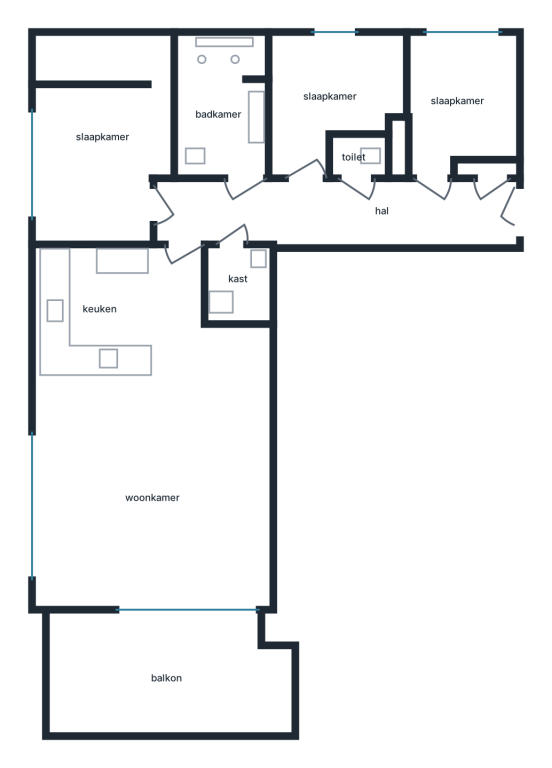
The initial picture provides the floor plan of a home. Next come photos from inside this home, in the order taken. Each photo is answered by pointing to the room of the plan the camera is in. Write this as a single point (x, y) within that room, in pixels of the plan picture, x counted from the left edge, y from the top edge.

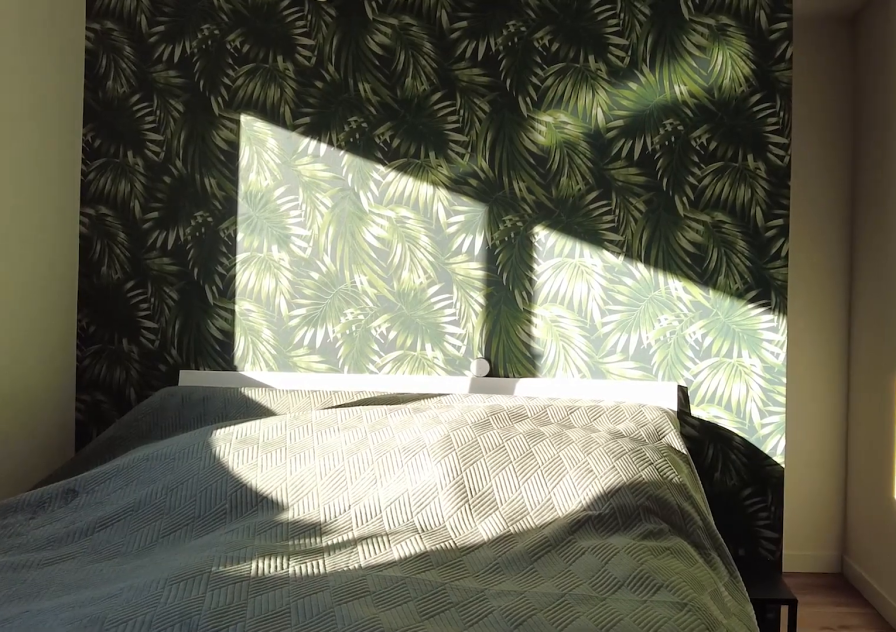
(102, 136)
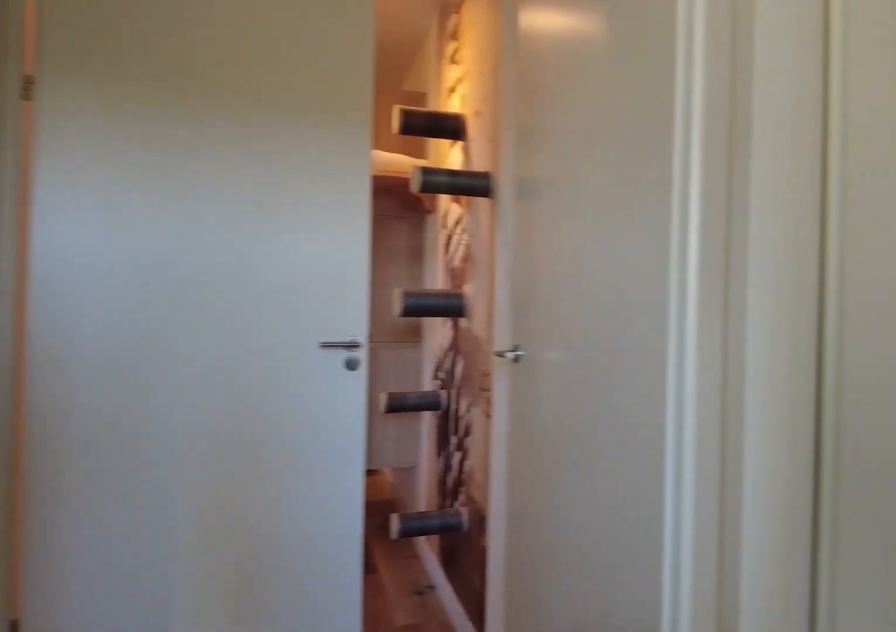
(335, 211)
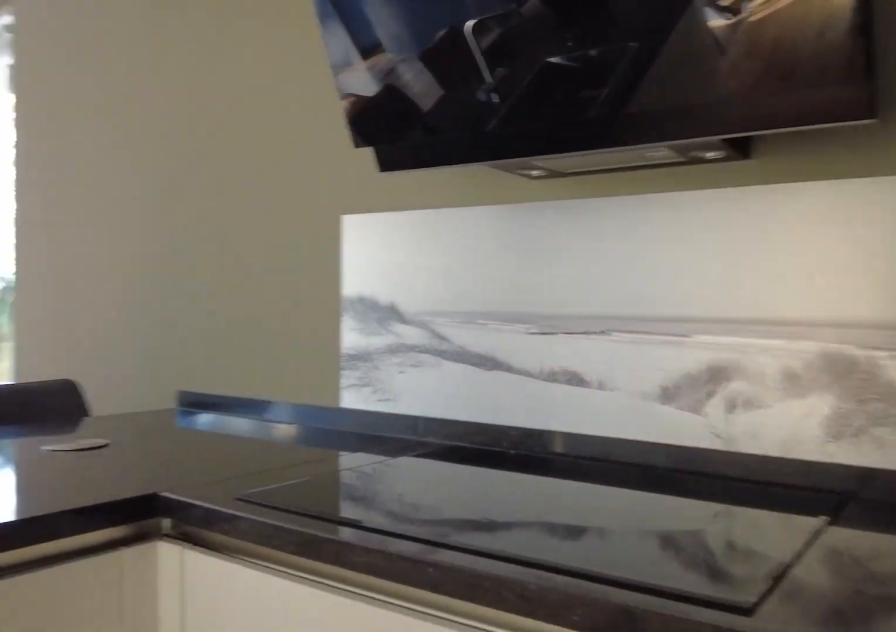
(148, 435)
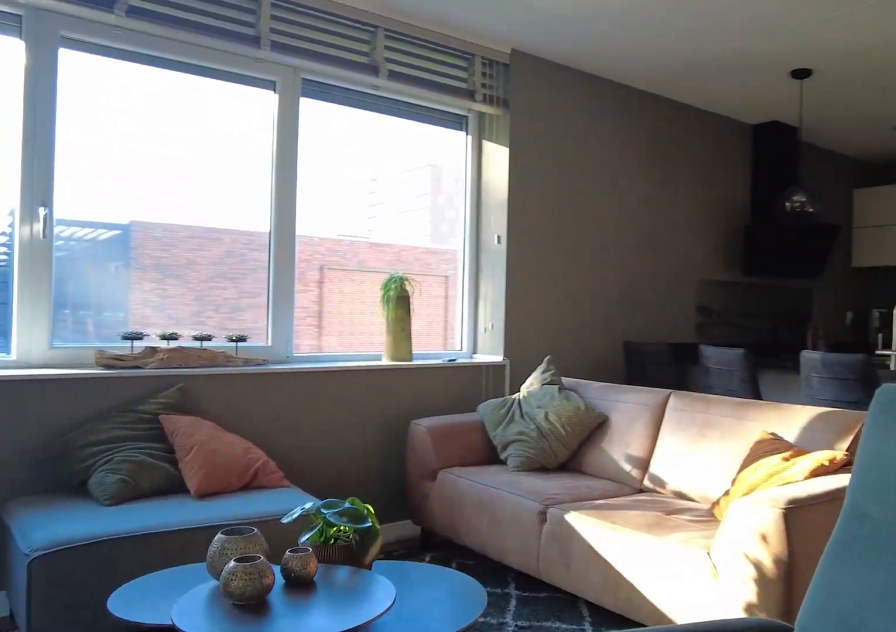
(148, 435)
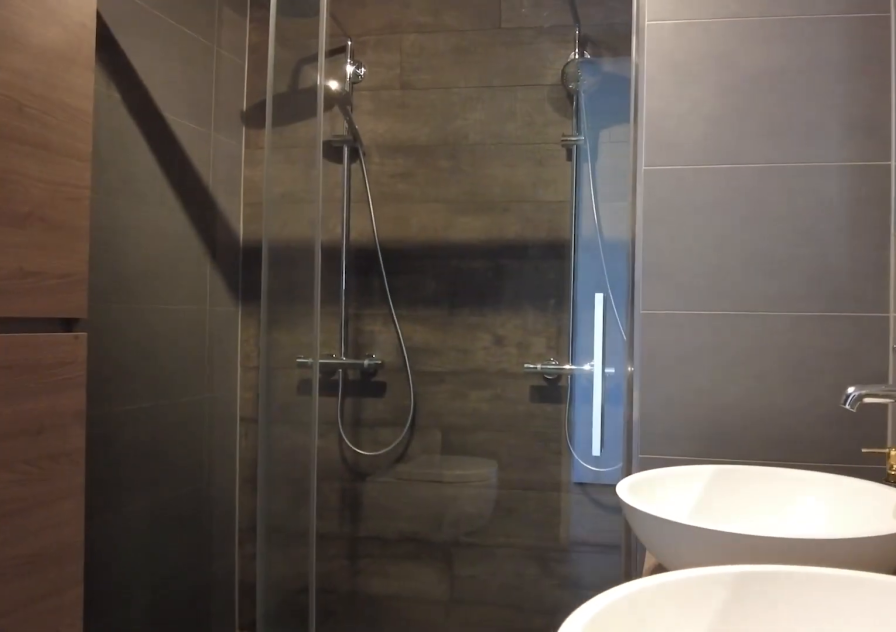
(222, 108)
